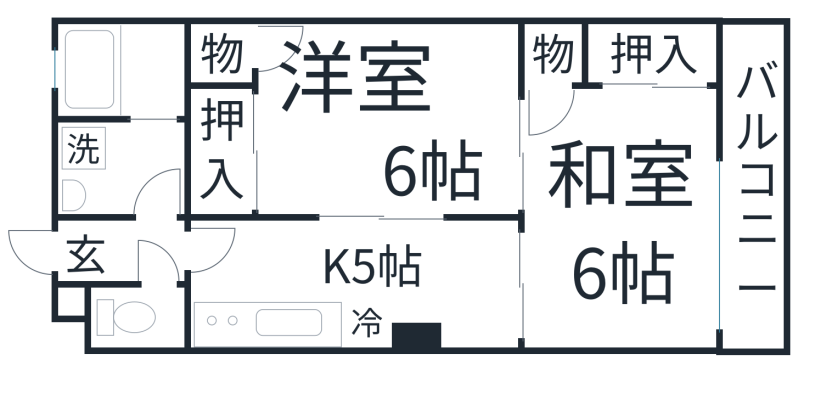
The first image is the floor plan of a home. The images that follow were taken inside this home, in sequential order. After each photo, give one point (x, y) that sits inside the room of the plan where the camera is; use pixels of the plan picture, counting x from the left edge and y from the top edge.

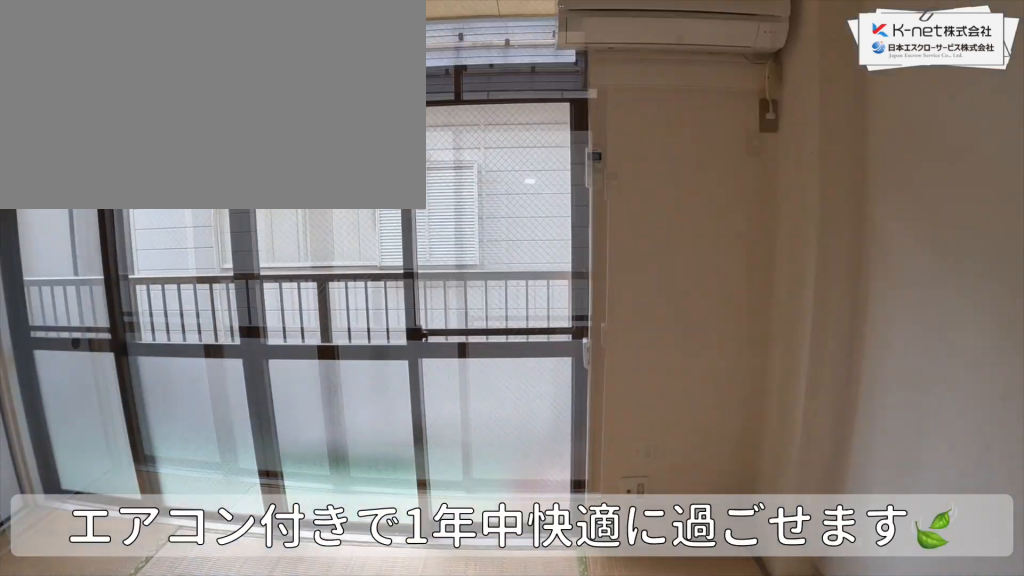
(623, 217)
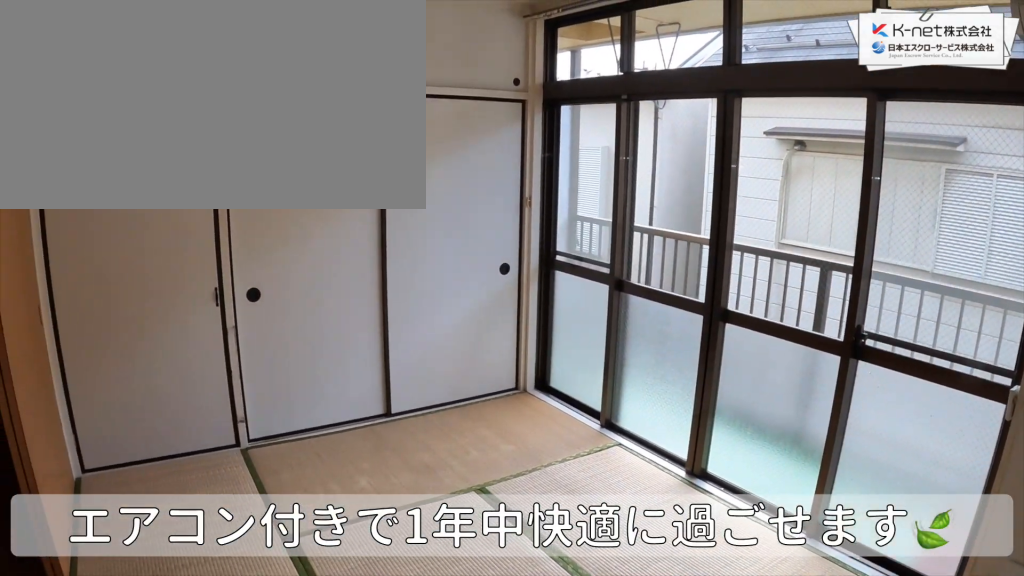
(623, 217)
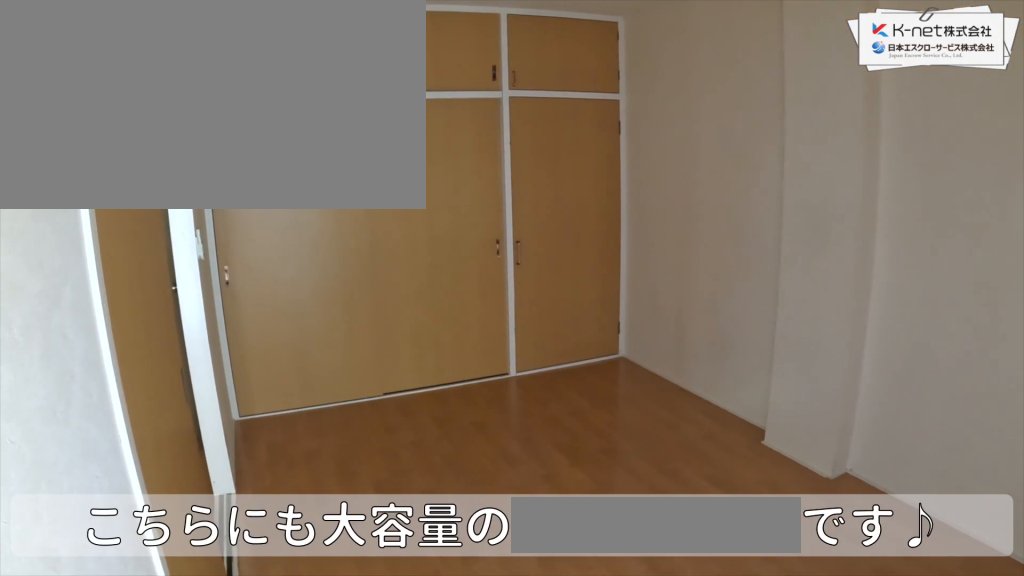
(389, 123)
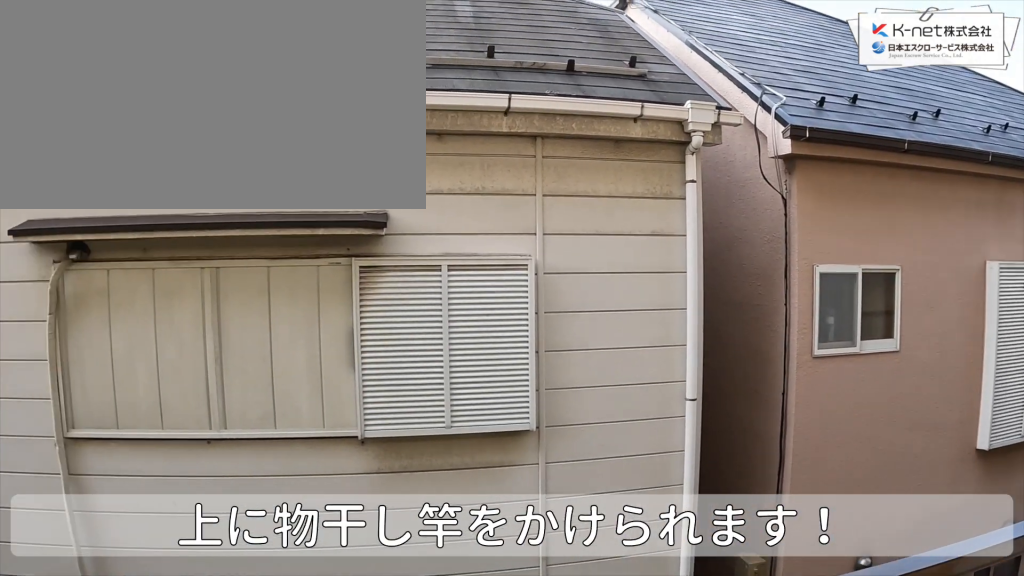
(755, 188)
